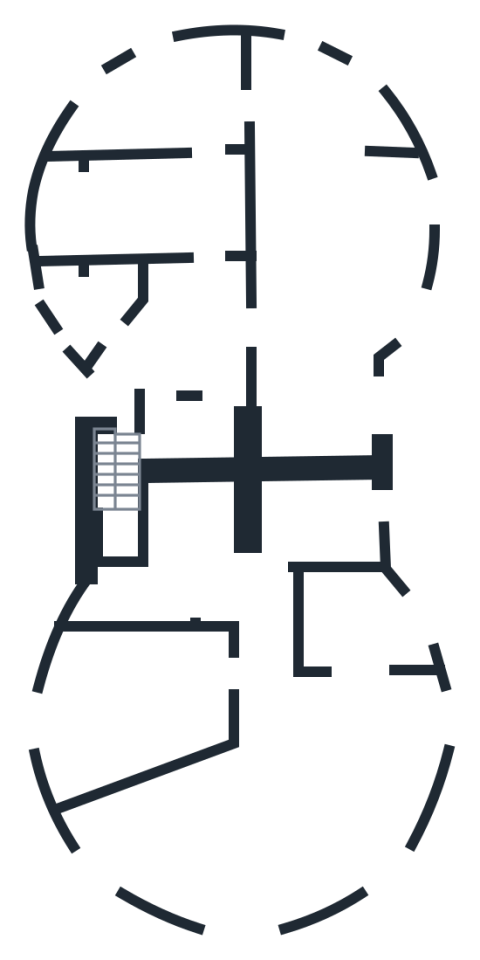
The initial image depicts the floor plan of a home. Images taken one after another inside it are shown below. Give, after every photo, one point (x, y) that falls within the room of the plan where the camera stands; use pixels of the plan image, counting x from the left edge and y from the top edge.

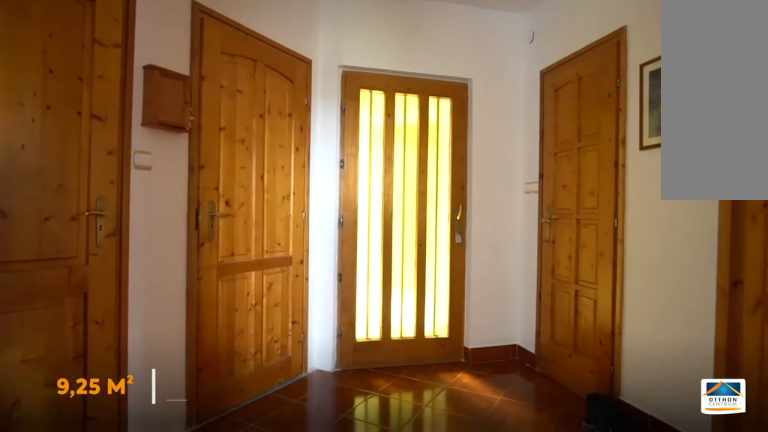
(197, 331)
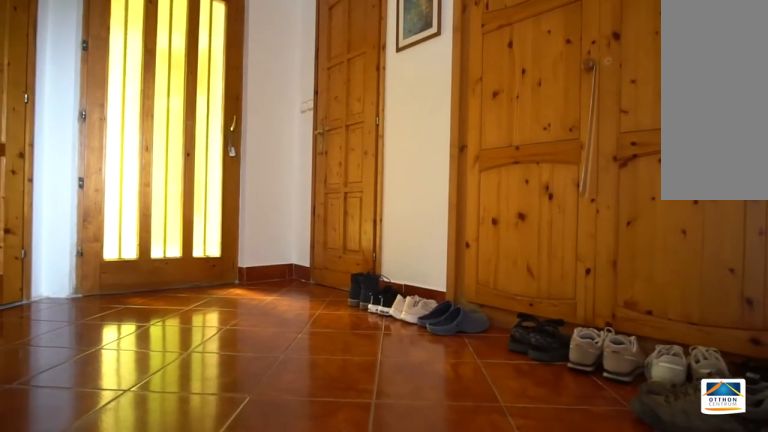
(196, 332)
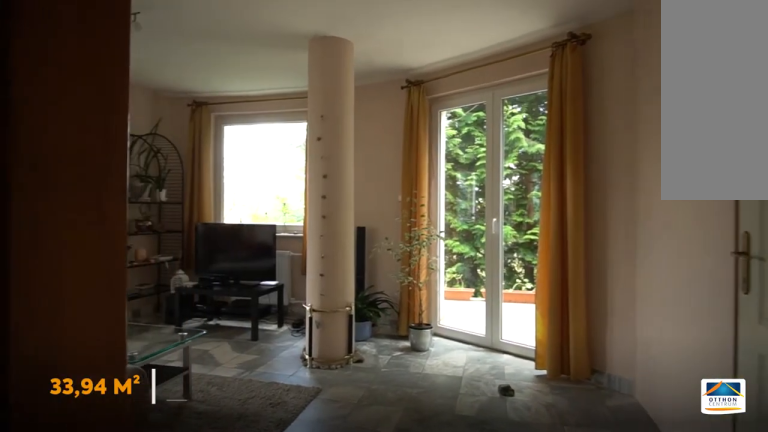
(343, 229)
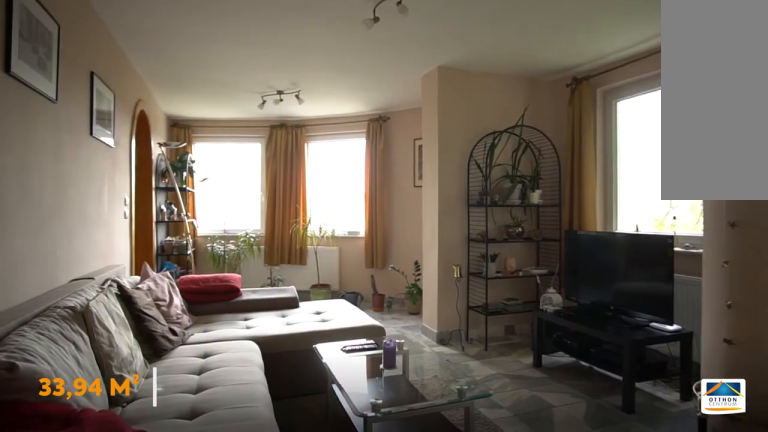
(343, 229)
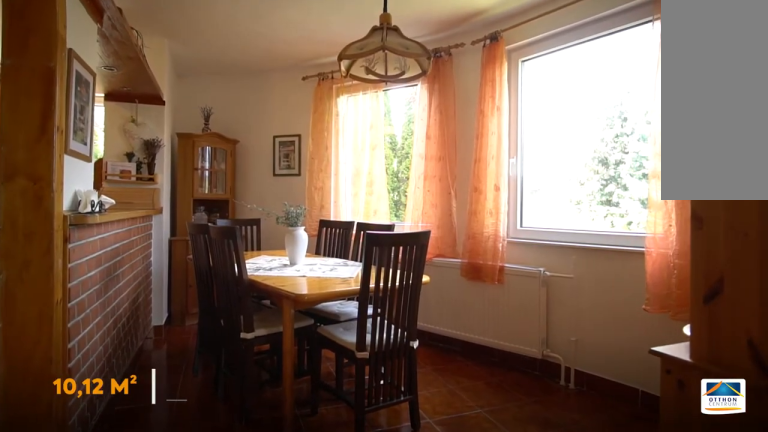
(175, 92)
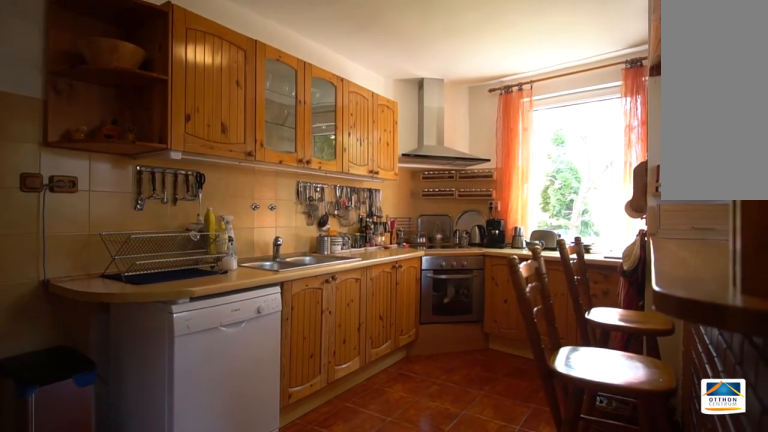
(154, 208)
